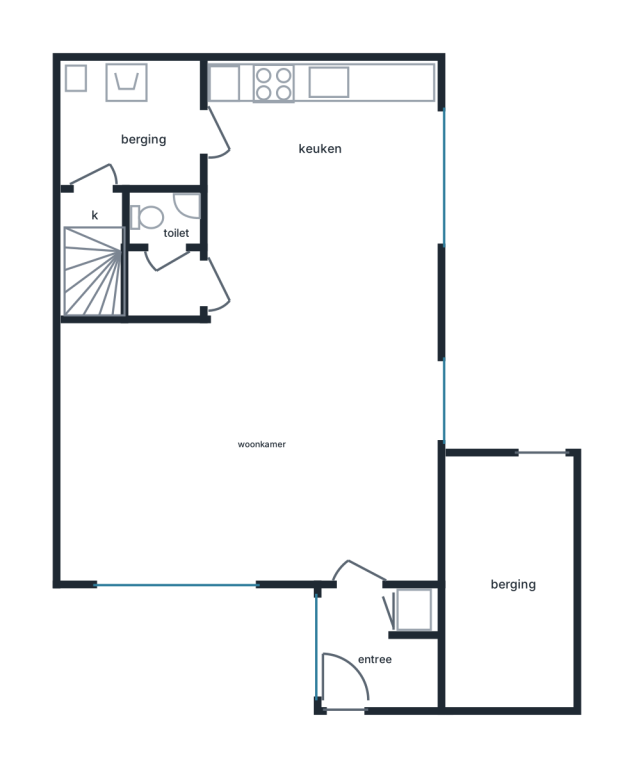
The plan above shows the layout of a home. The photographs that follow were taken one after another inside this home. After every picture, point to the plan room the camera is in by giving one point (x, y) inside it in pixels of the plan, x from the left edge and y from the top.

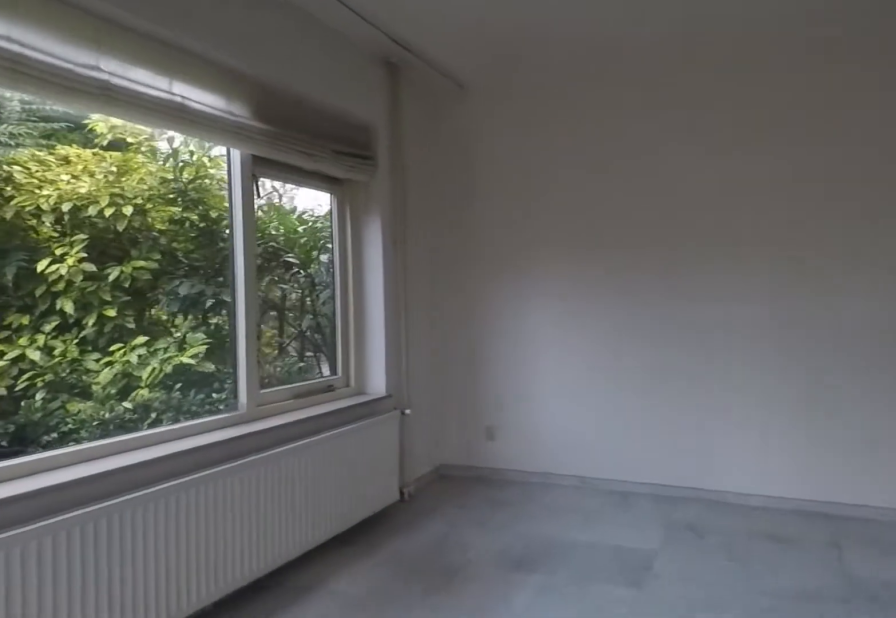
(195, 453)
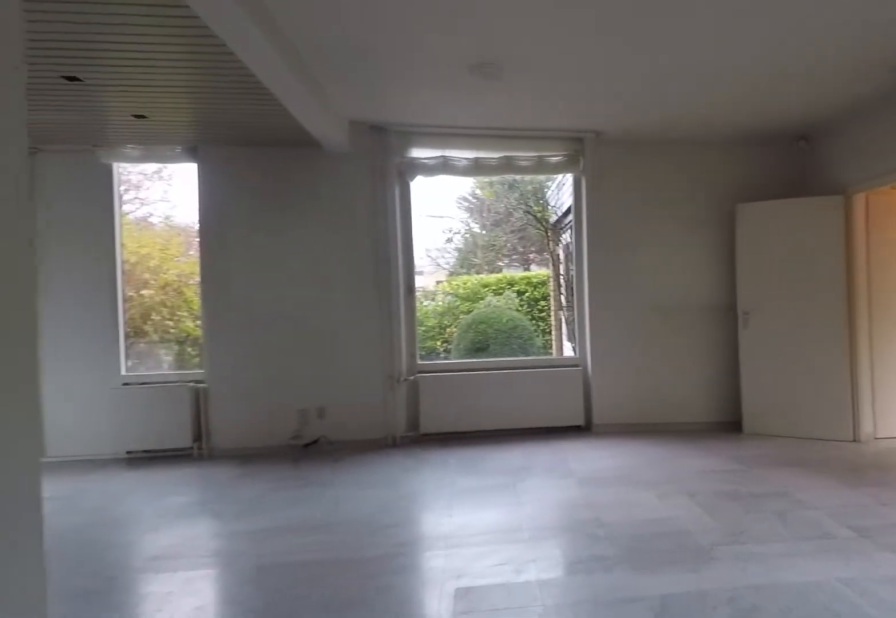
(195, 453)
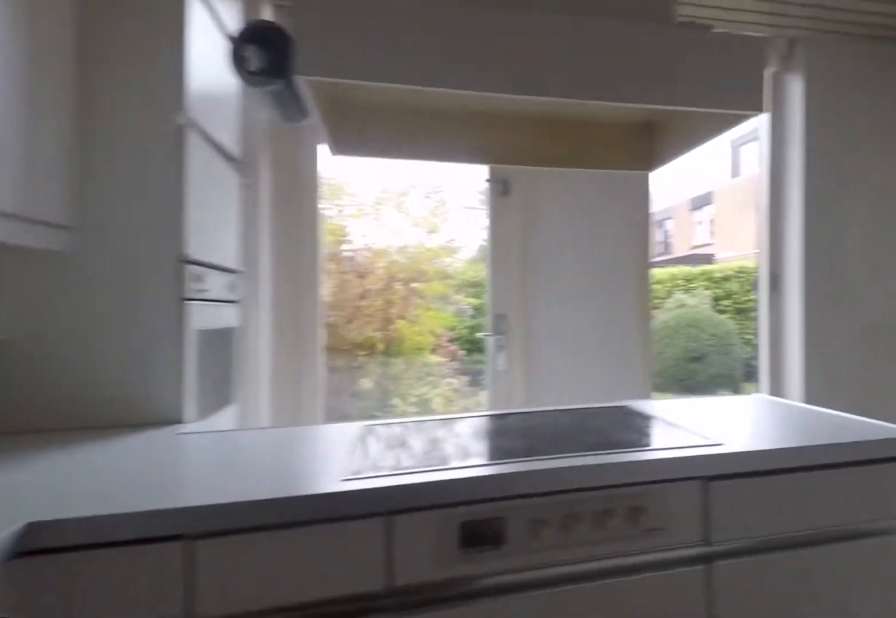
(320, 126)
